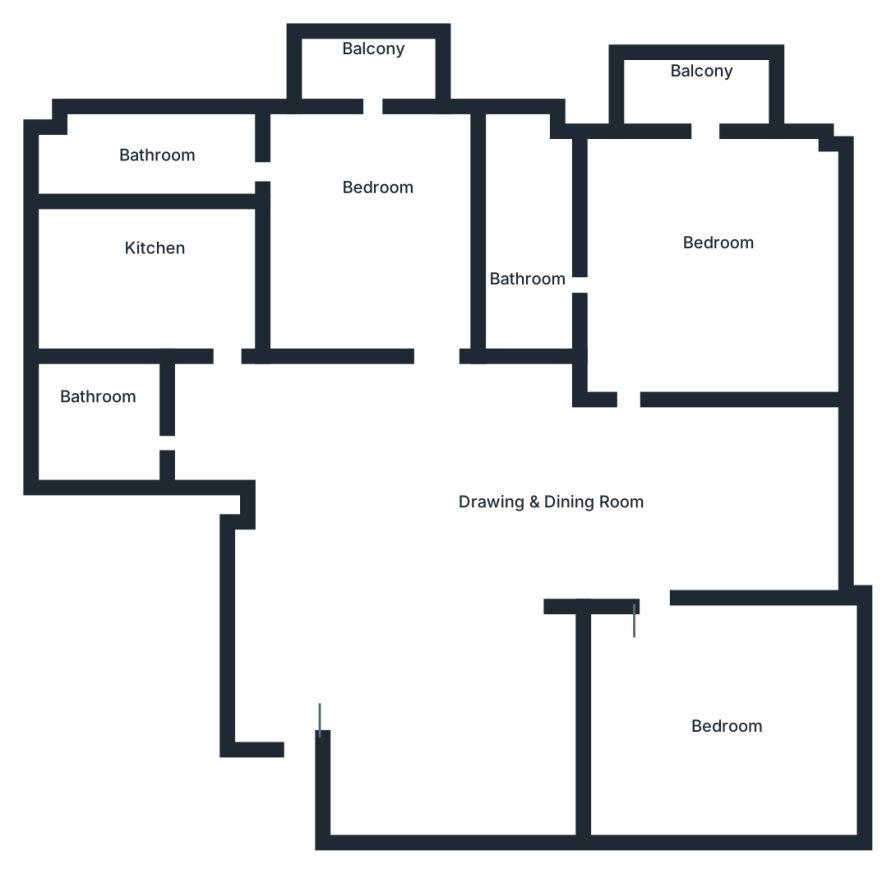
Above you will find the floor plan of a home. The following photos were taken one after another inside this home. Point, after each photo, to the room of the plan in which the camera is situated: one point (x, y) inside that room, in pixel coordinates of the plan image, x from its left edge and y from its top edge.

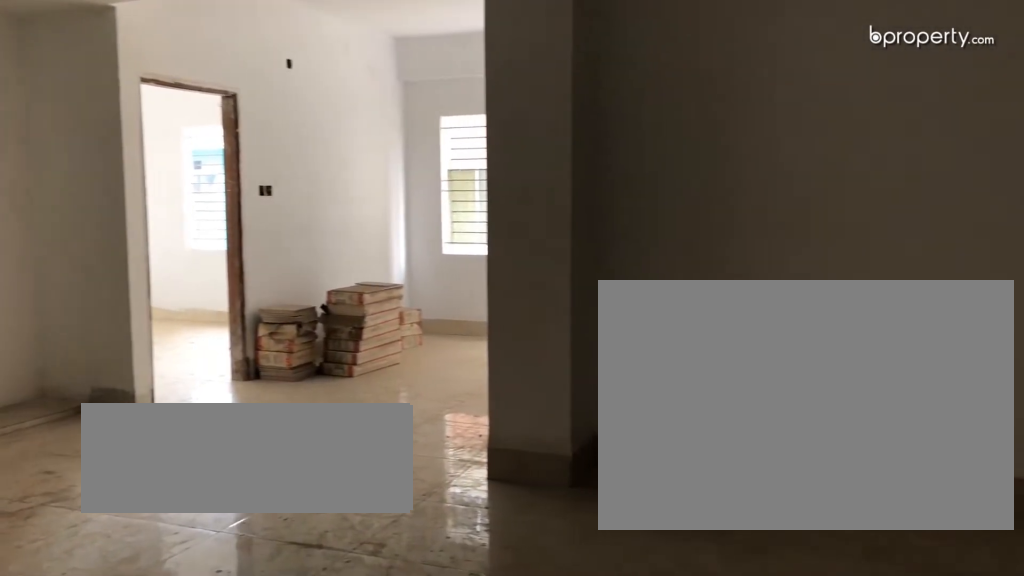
(418, 602)
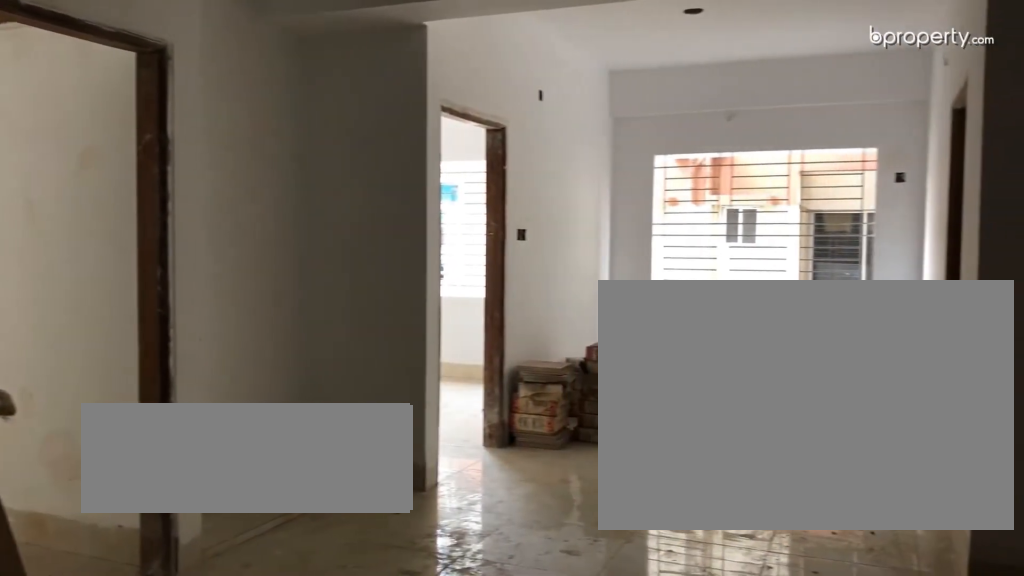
(418, 602)
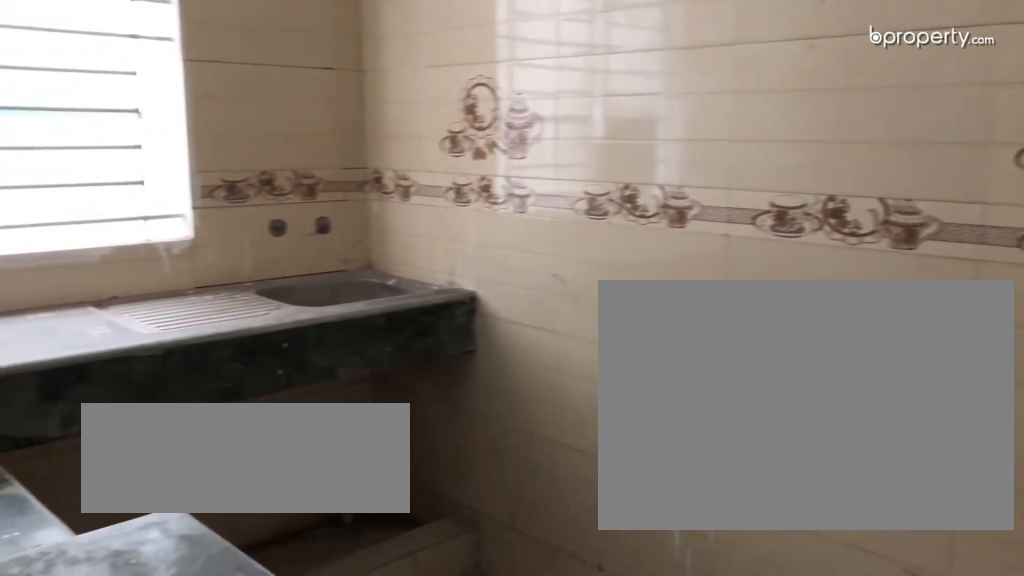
(162, 283)
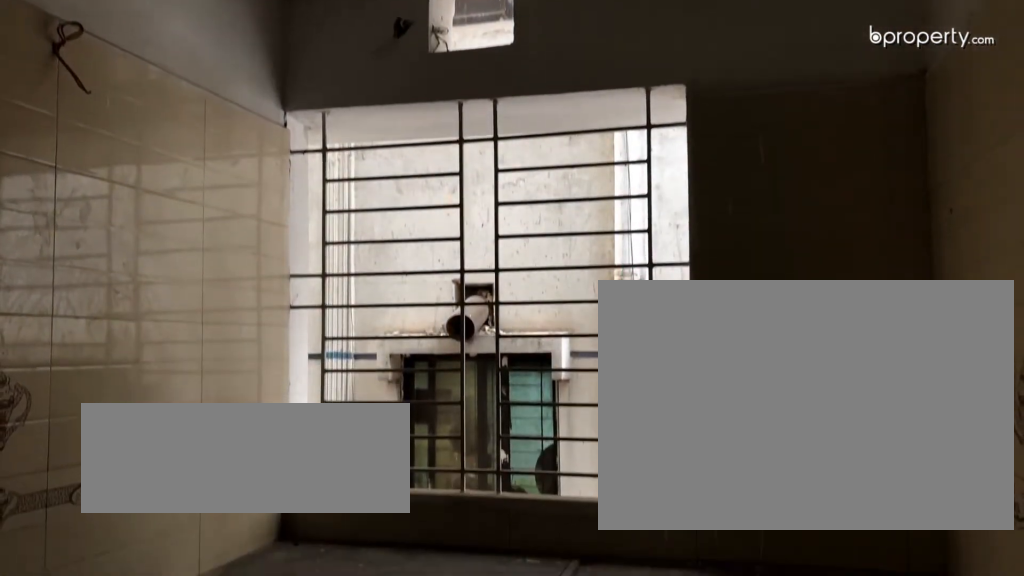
(168, 283)
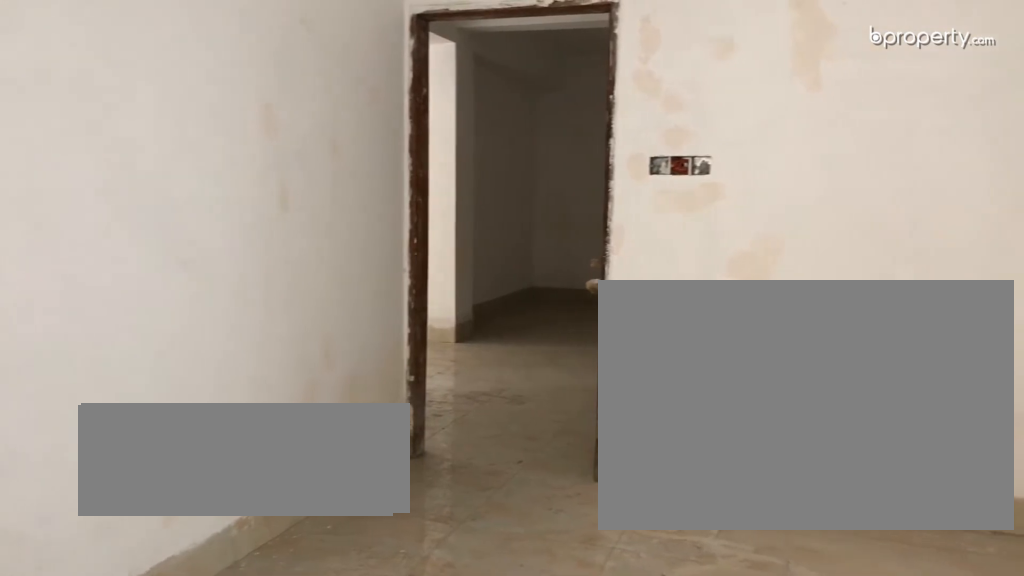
(383, 242)
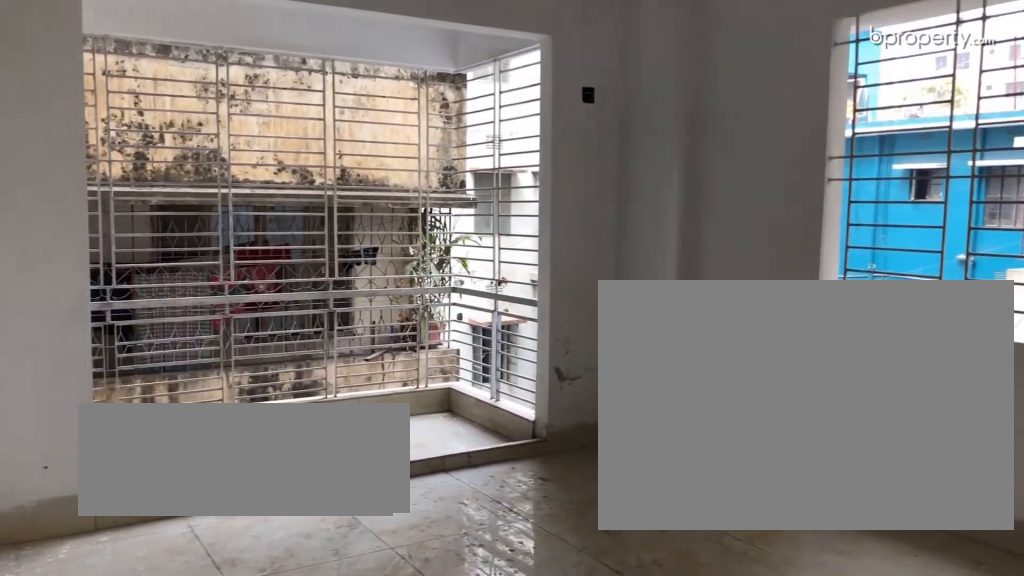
(708, 280)
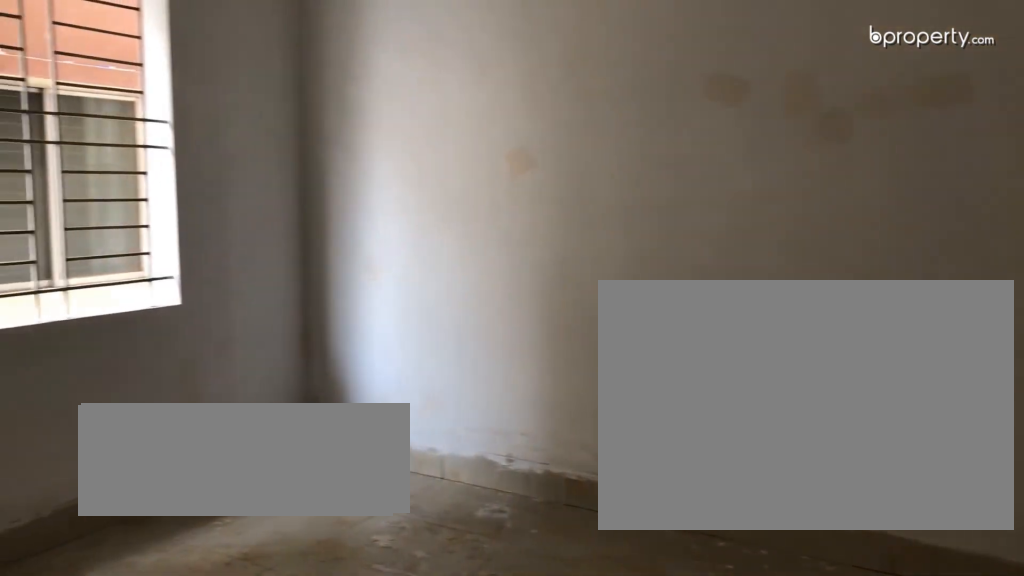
(715, 709)
